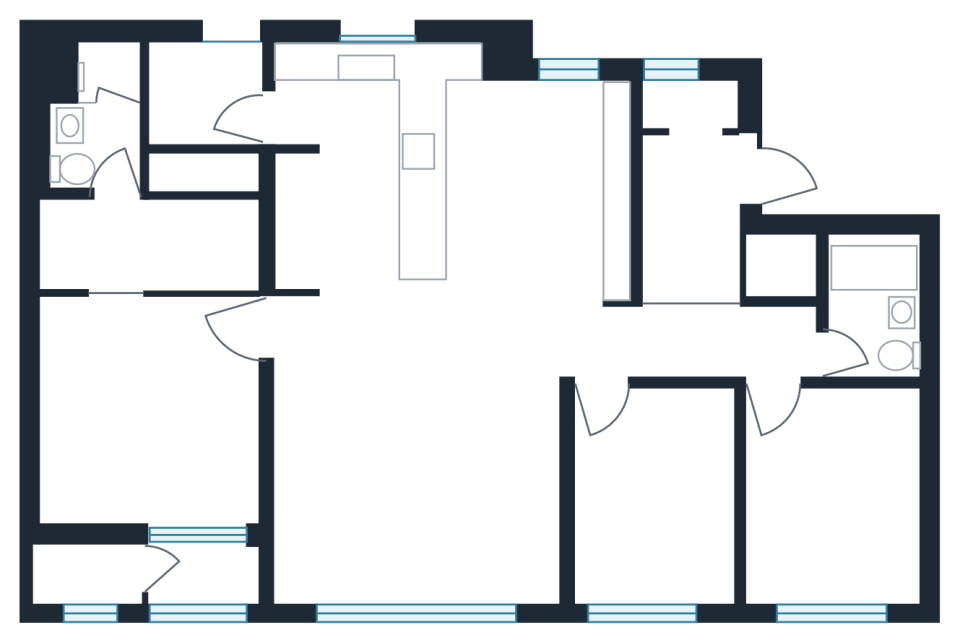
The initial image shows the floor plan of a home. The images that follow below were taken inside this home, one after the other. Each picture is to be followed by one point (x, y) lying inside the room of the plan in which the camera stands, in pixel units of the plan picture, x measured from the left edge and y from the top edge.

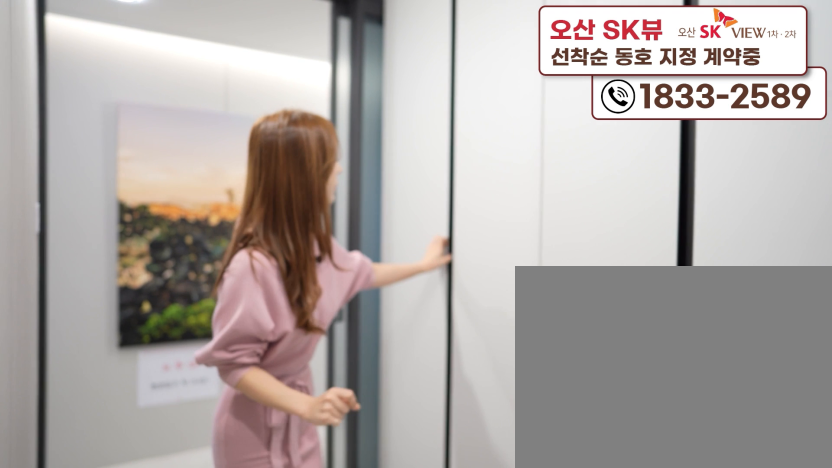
(699, 191)
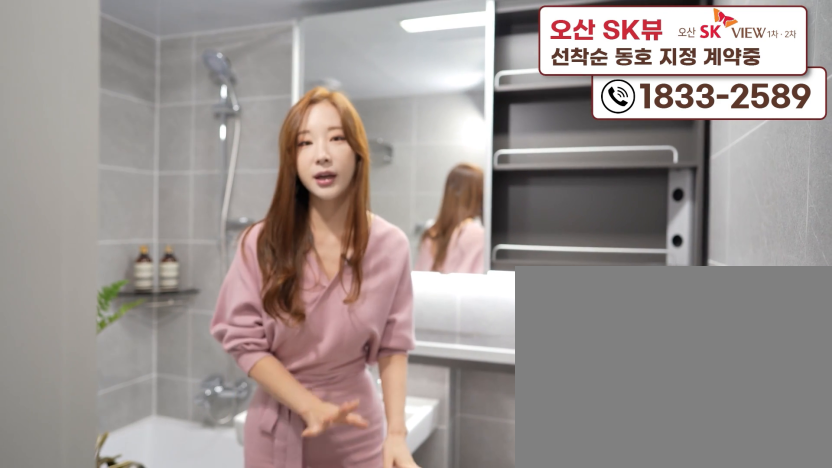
(881, 334)
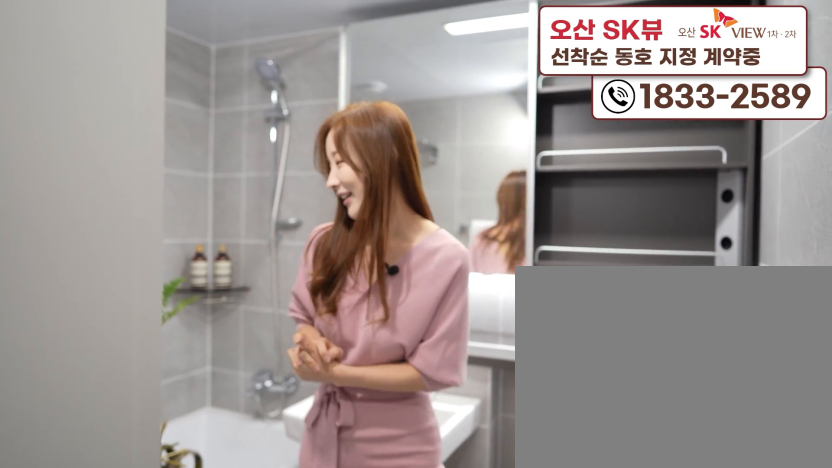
(881, 334)
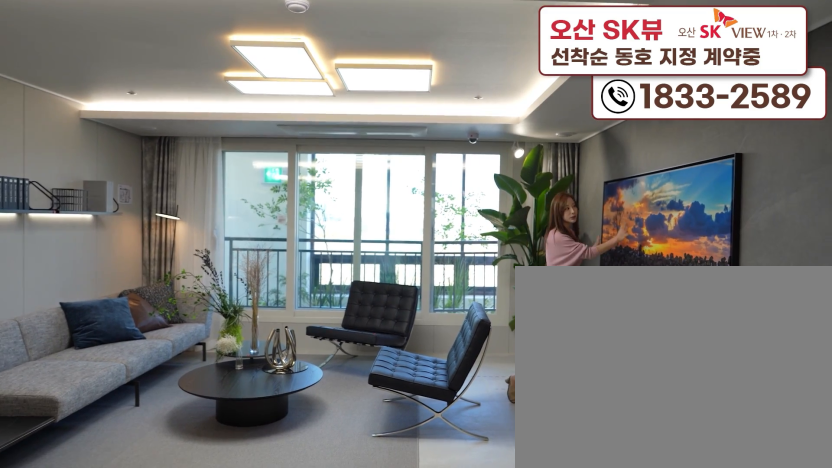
(421, 527)
